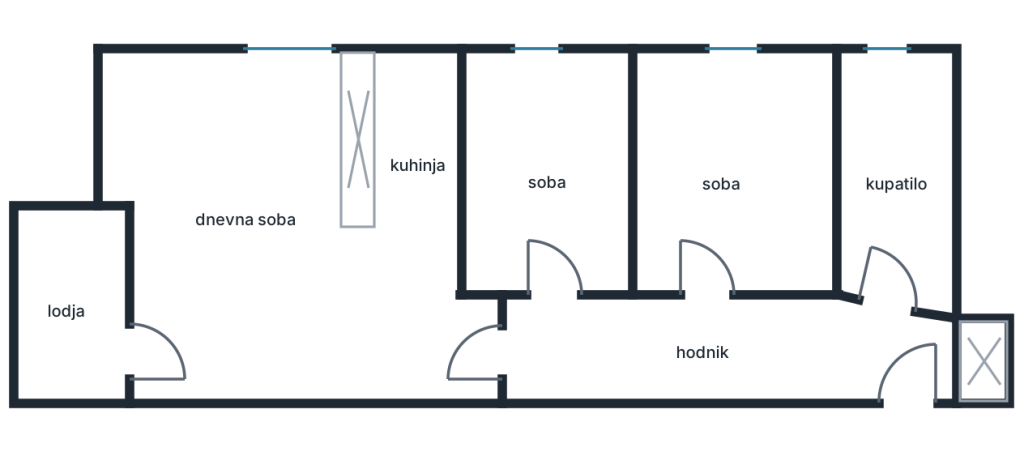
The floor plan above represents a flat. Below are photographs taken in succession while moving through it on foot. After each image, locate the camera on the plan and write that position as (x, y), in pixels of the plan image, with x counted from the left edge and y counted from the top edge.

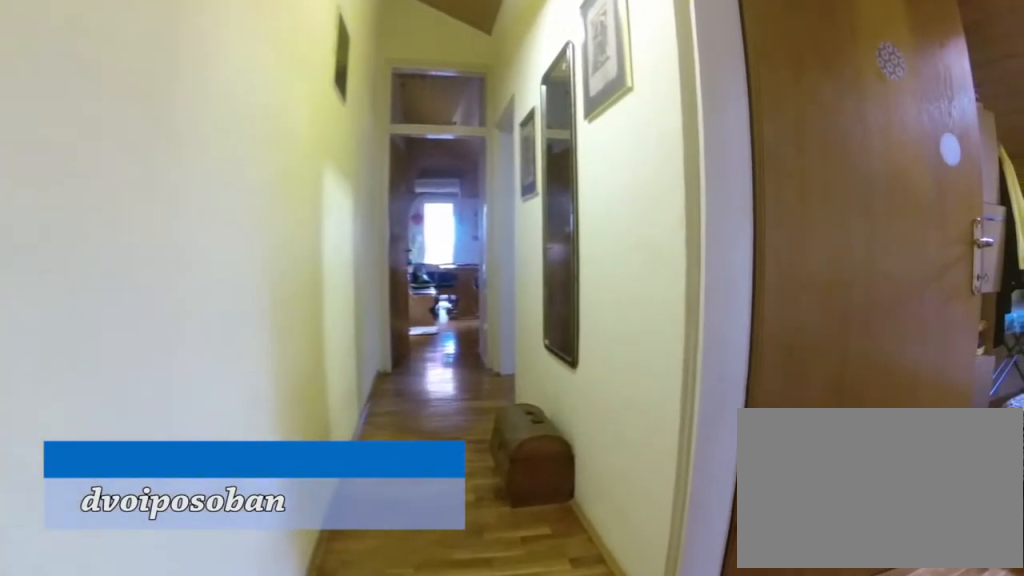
(777, 355)
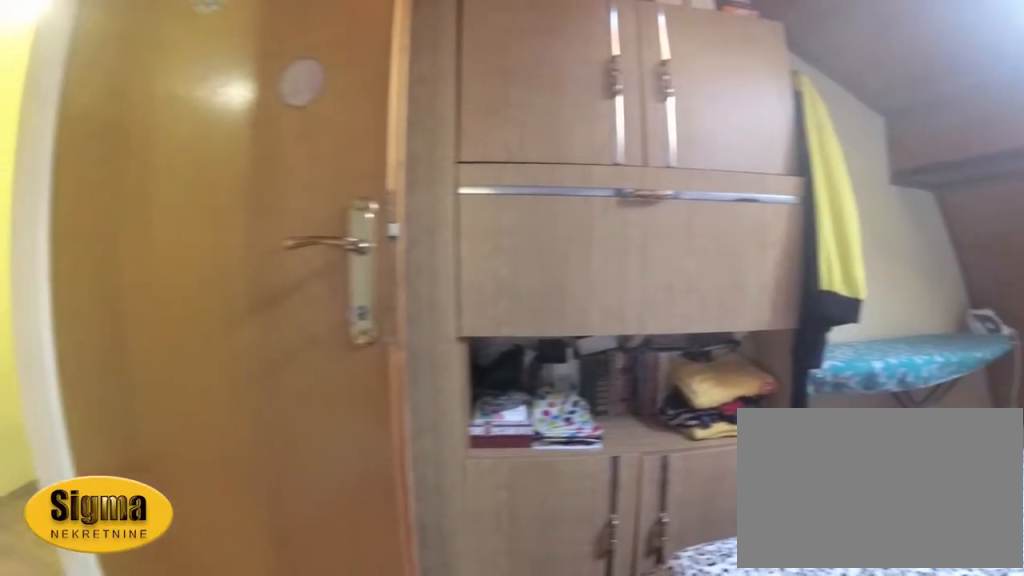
(757, 200)
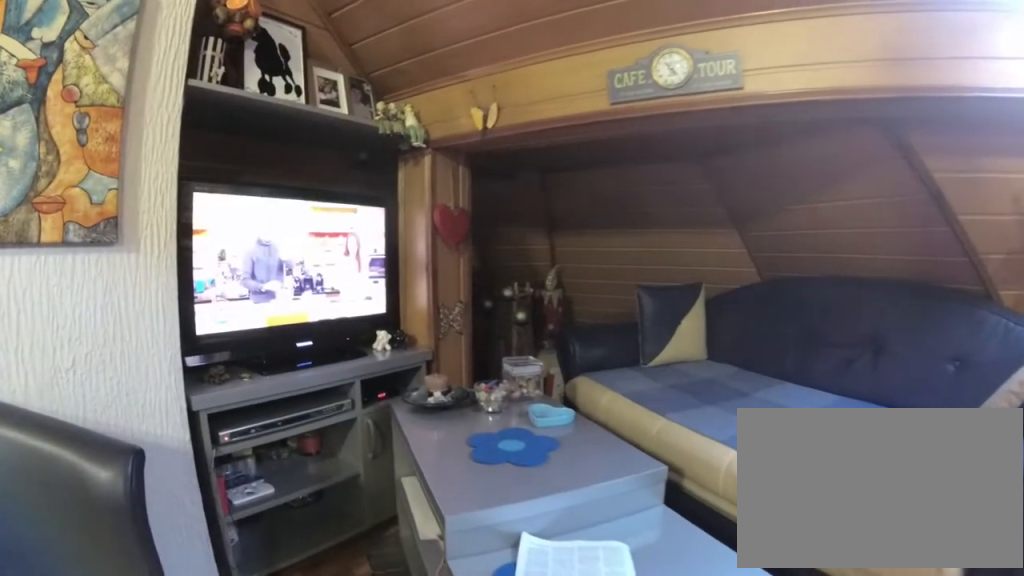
(230, 187)
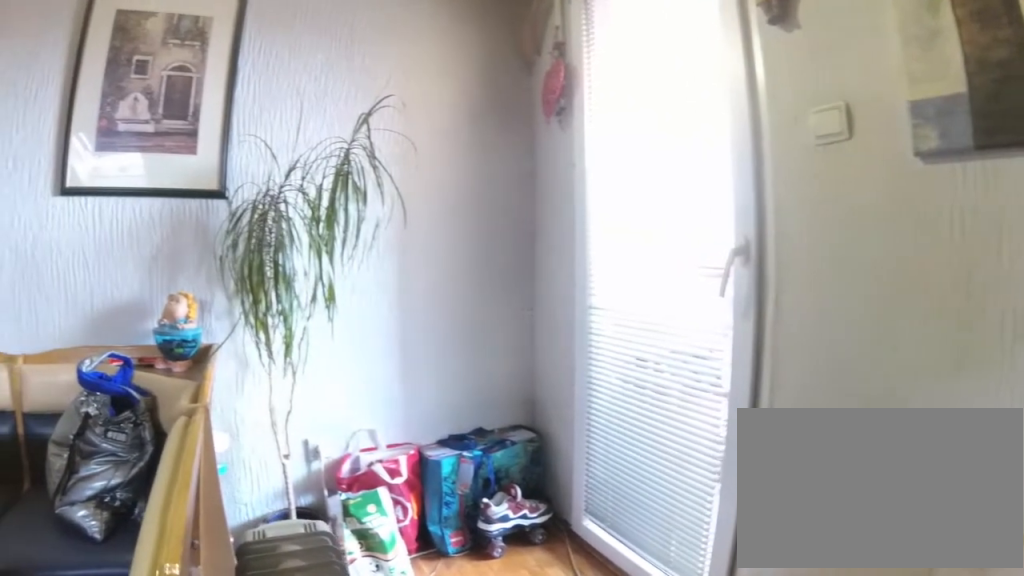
(176, 179)
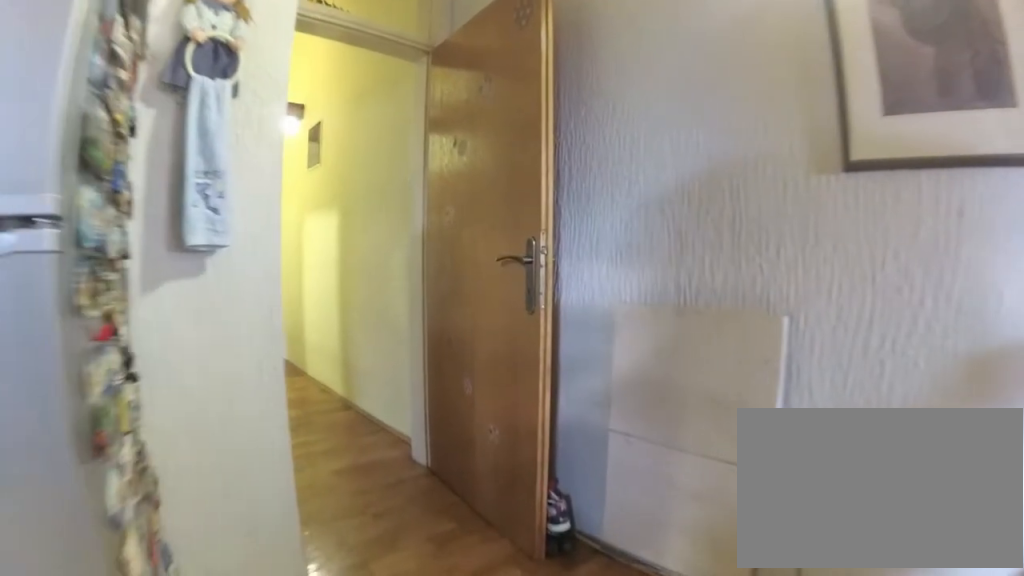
(347, 328)
